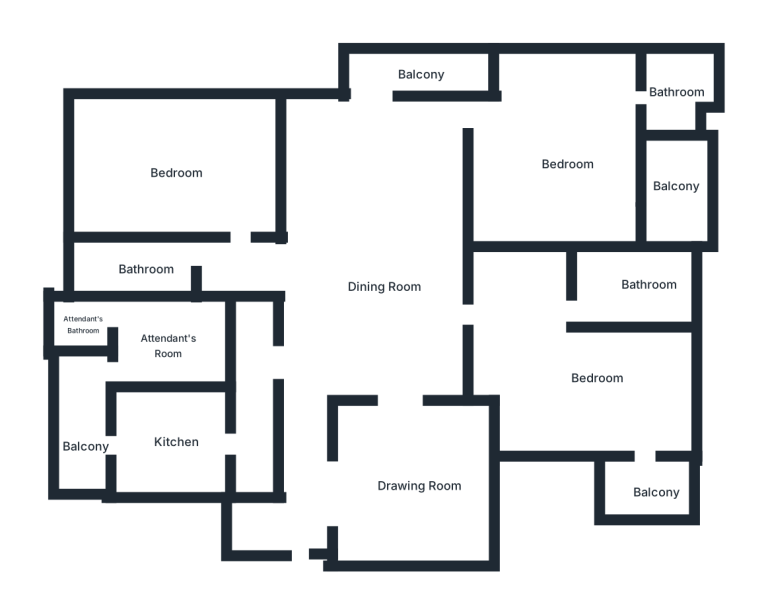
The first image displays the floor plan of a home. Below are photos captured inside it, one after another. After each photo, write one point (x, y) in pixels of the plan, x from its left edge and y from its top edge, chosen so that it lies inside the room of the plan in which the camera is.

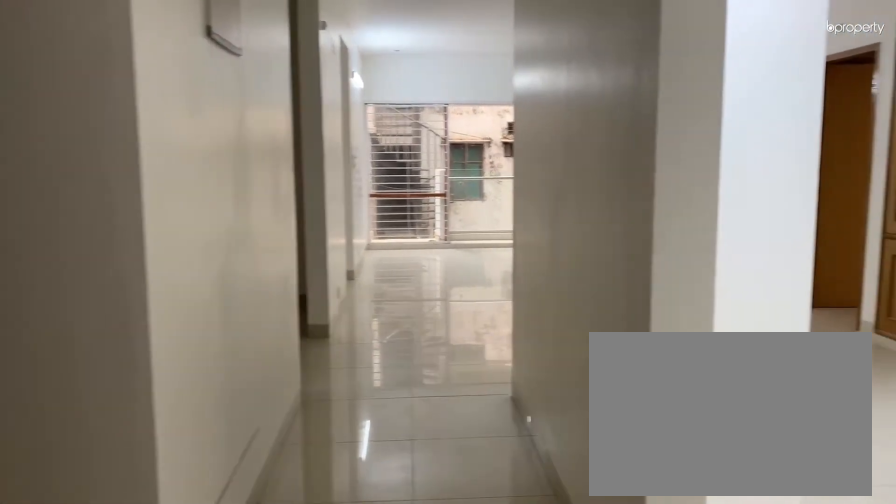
(296, 557)
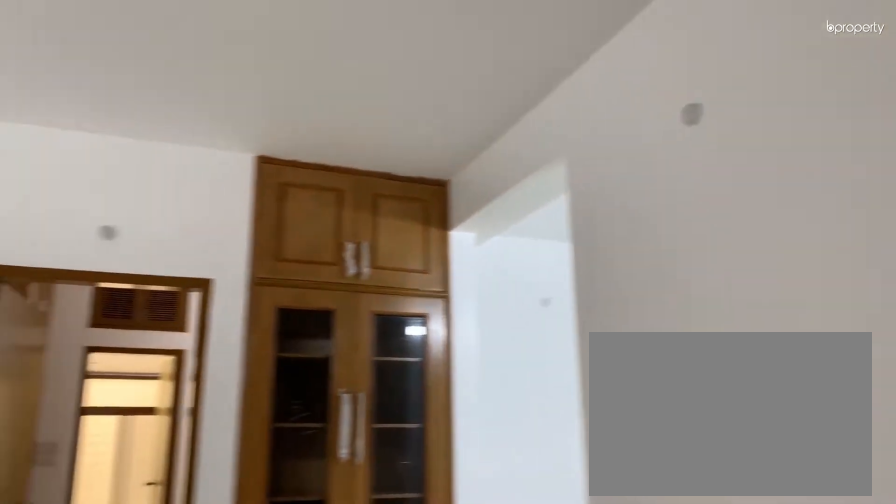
(389, 287)
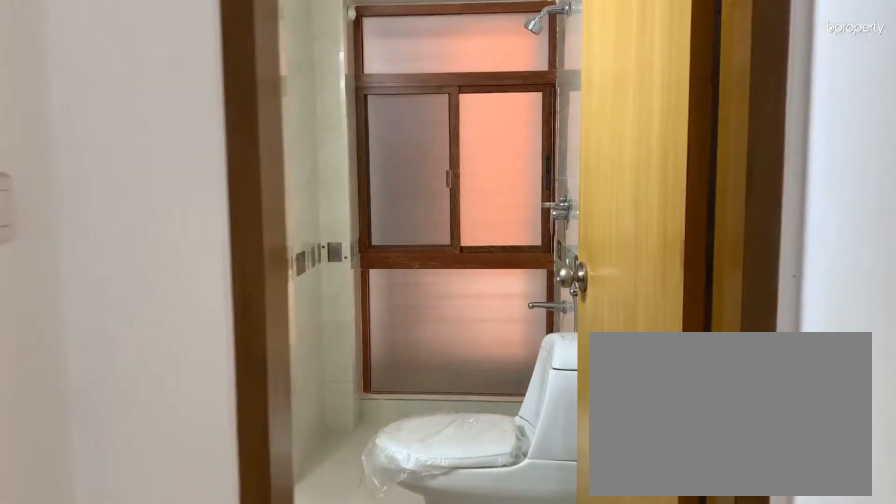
(142, 263)
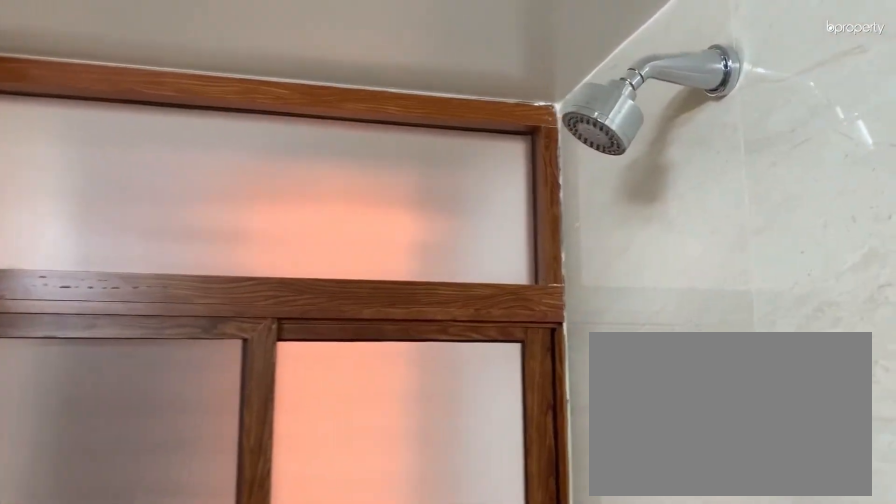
(142, 263)
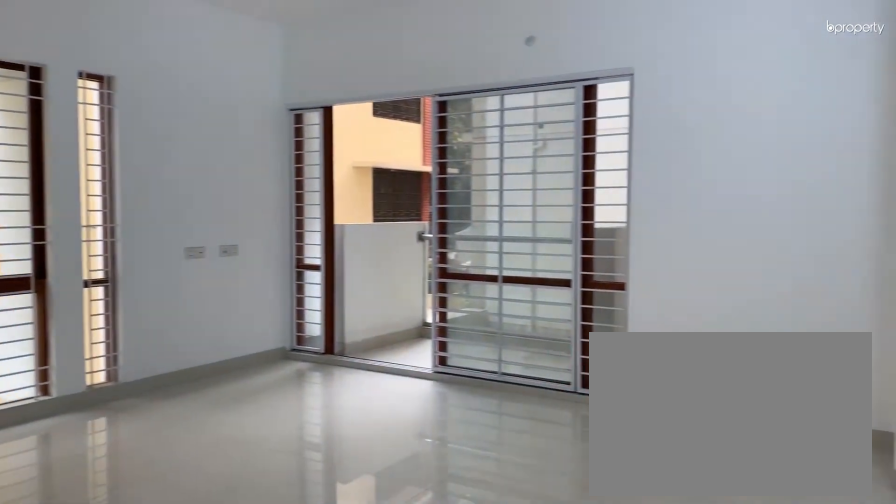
(598, 376)
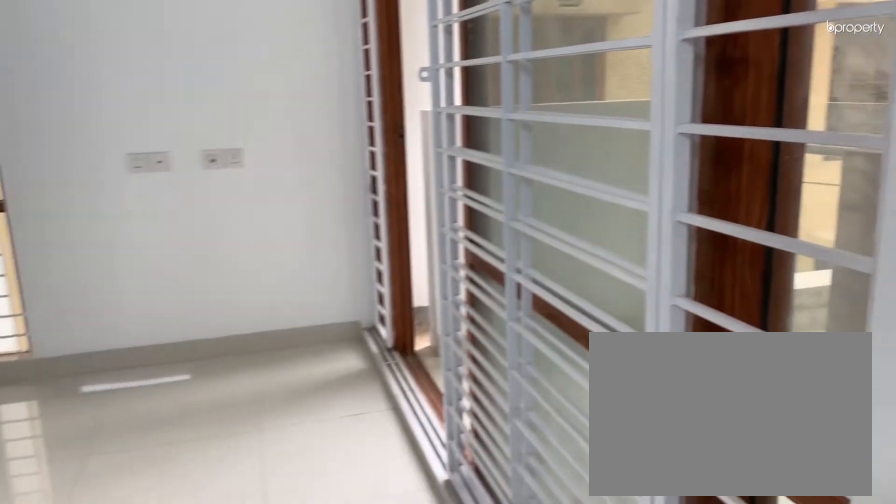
(598, 376)
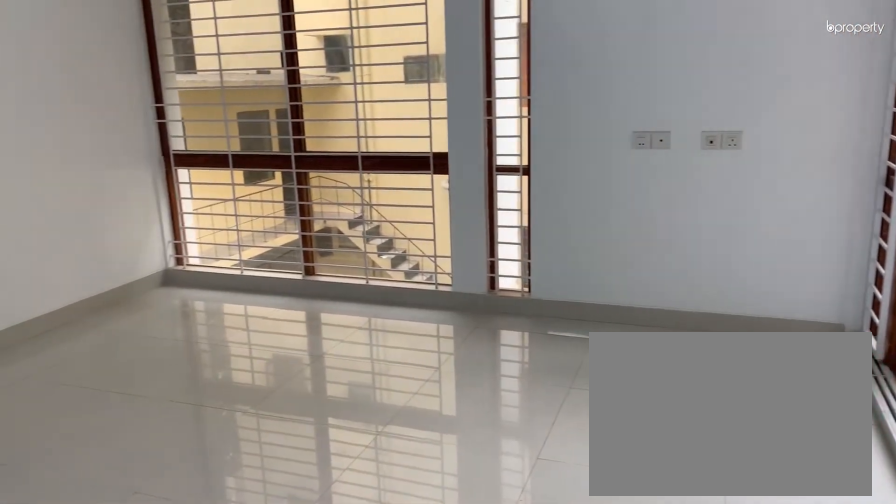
(598, 376)
